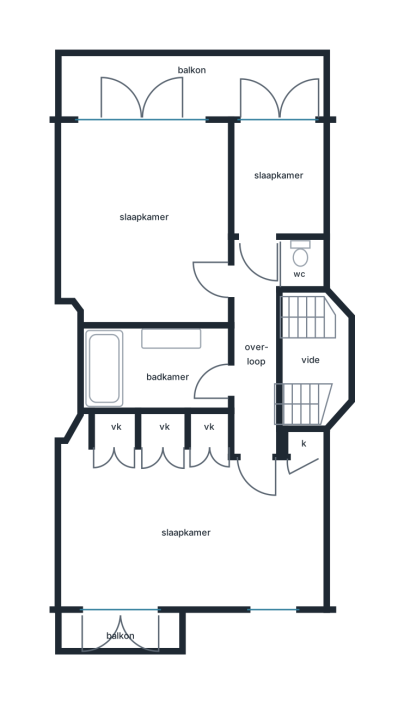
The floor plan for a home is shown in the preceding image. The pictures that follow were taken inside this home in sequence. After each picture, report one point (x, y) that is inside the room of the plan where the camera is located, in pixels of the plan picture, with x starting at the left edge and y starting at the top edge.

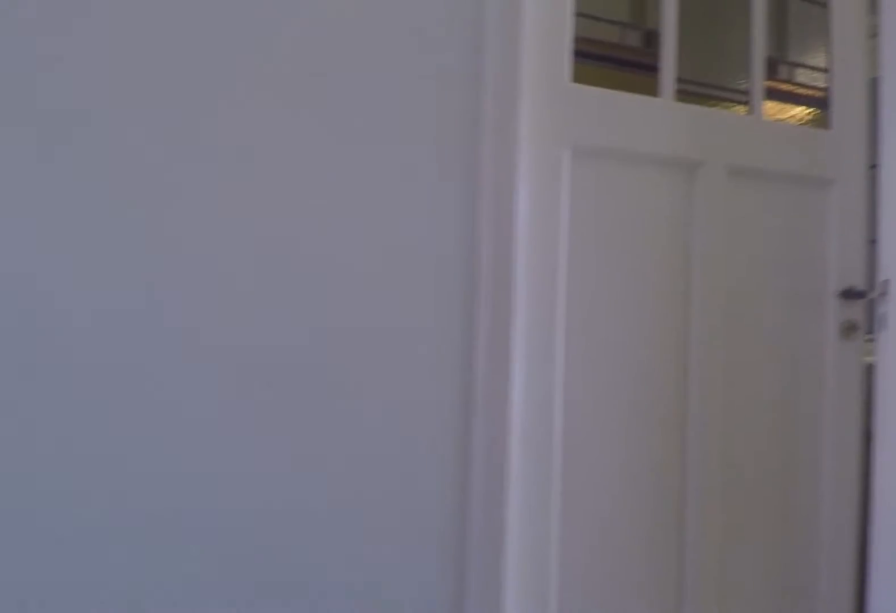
(270, 356)
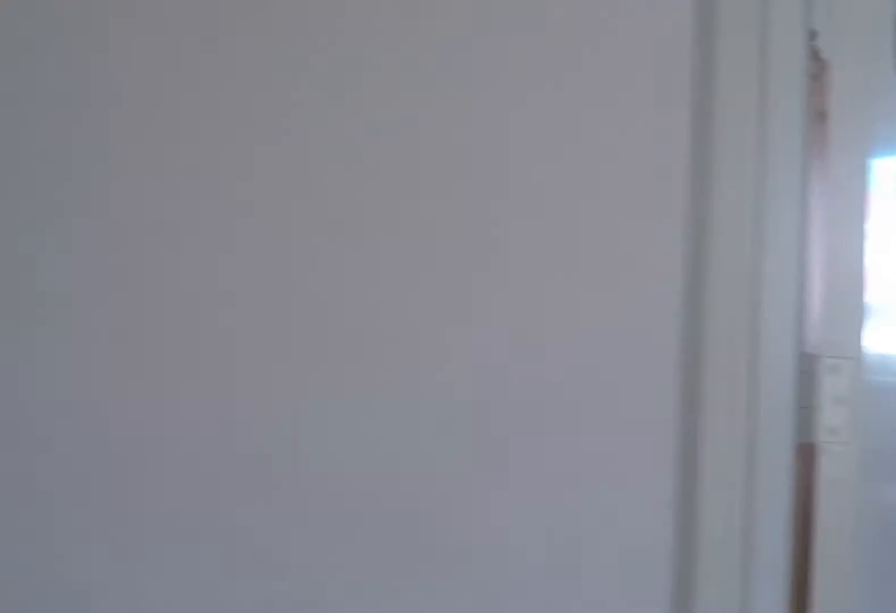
(270, 356)
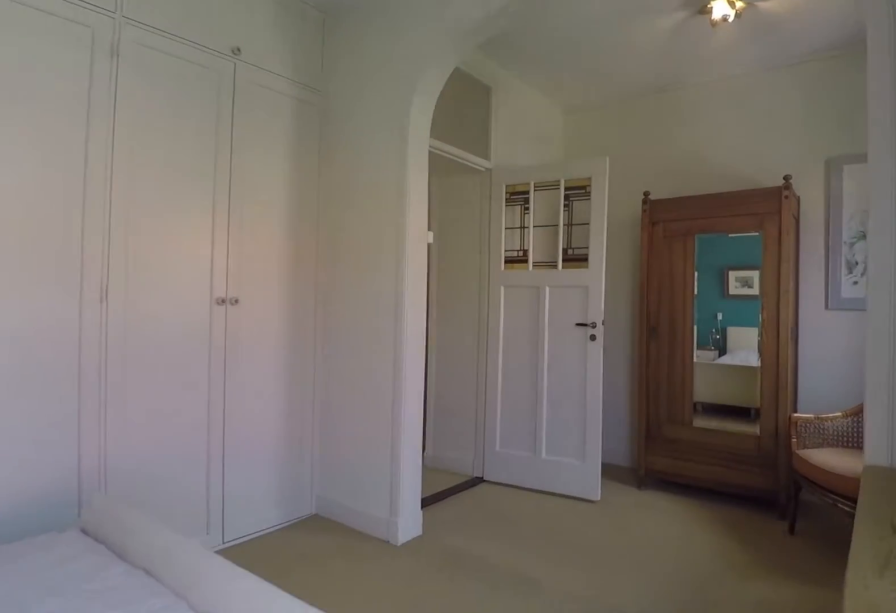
(287, 534)
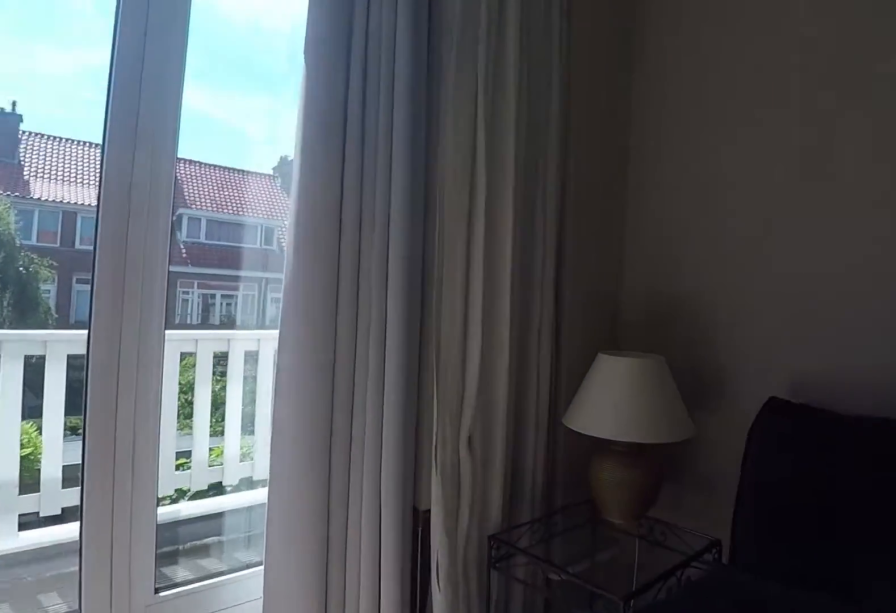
(147, 222)
